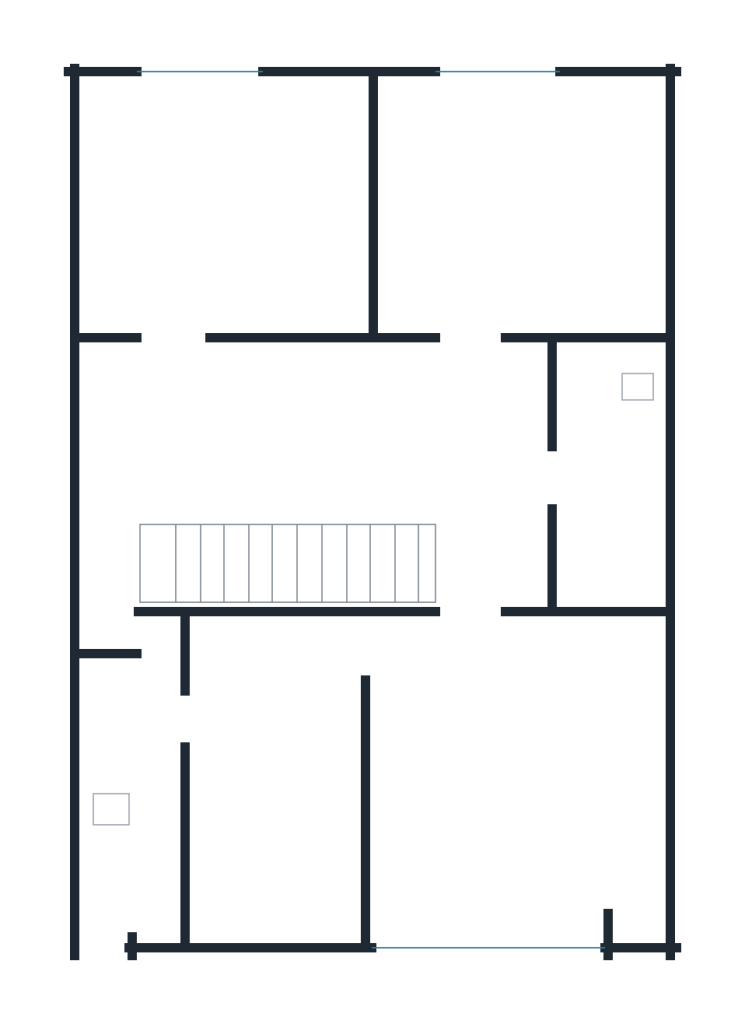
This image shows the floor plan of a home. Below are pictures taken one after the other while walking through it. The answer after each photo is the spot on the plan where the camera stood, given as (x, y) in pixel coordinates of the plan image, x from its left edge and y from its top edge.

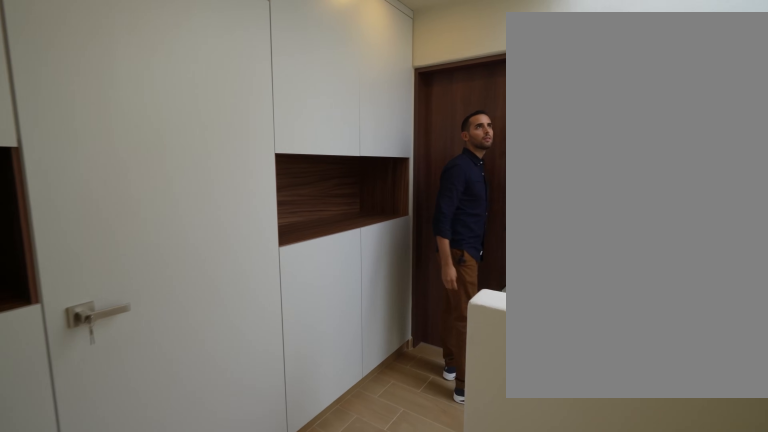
(404, 404)
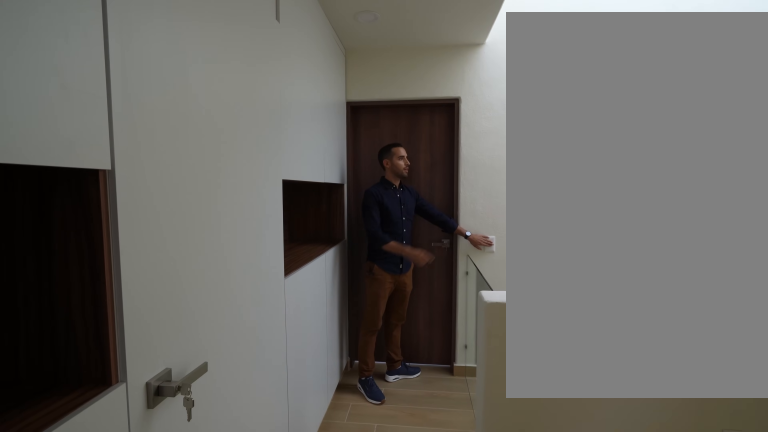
(444, 425)
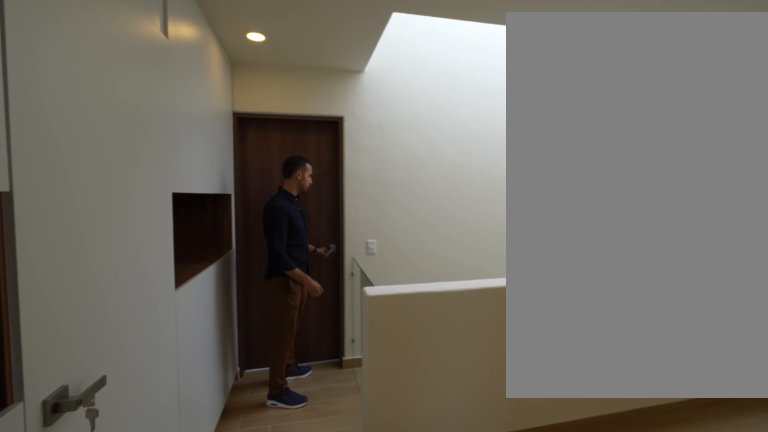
(466, 431)
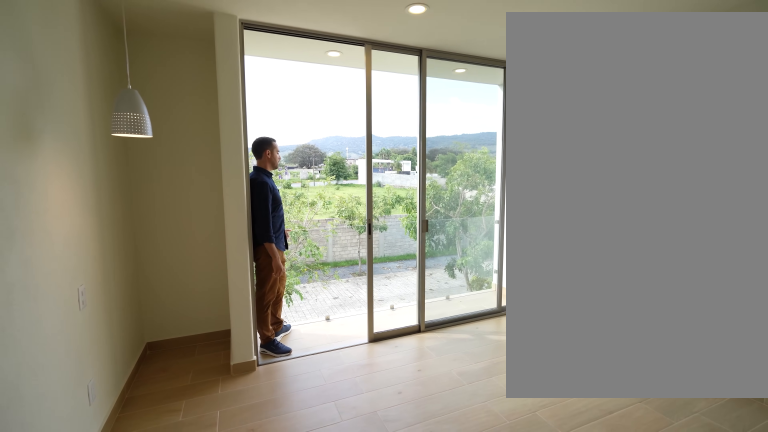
(610, 688)
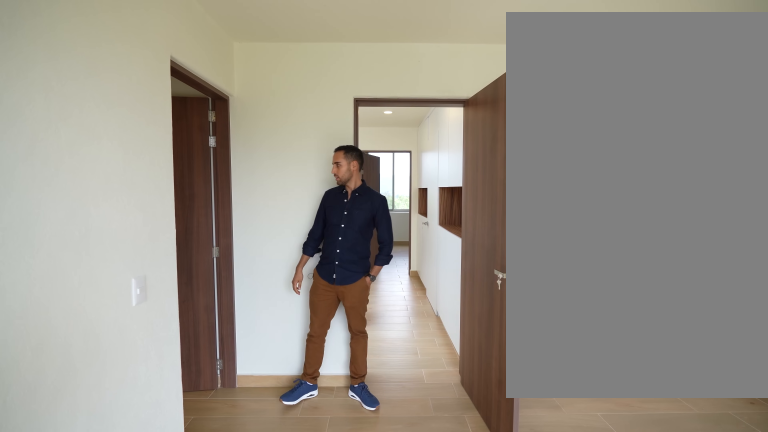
(454, 918)
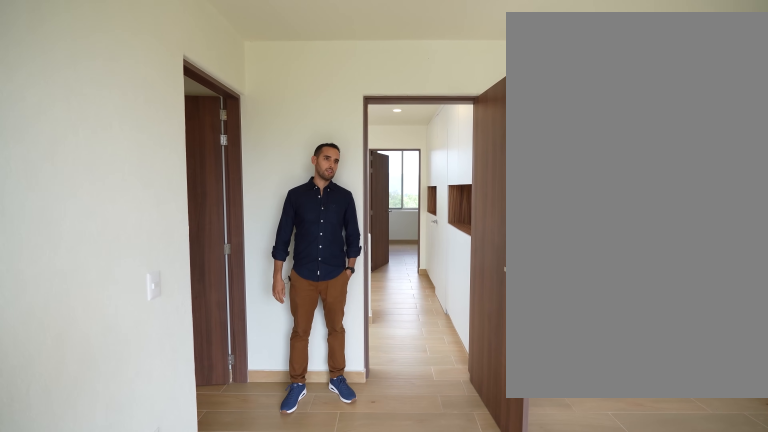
(455, 918)
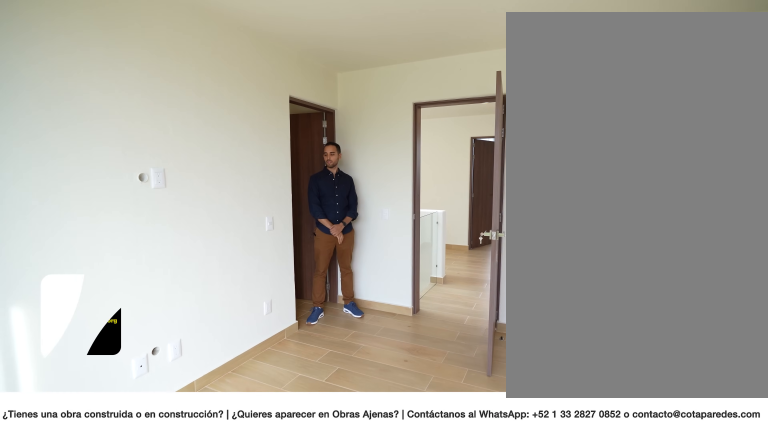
(494, 872)
